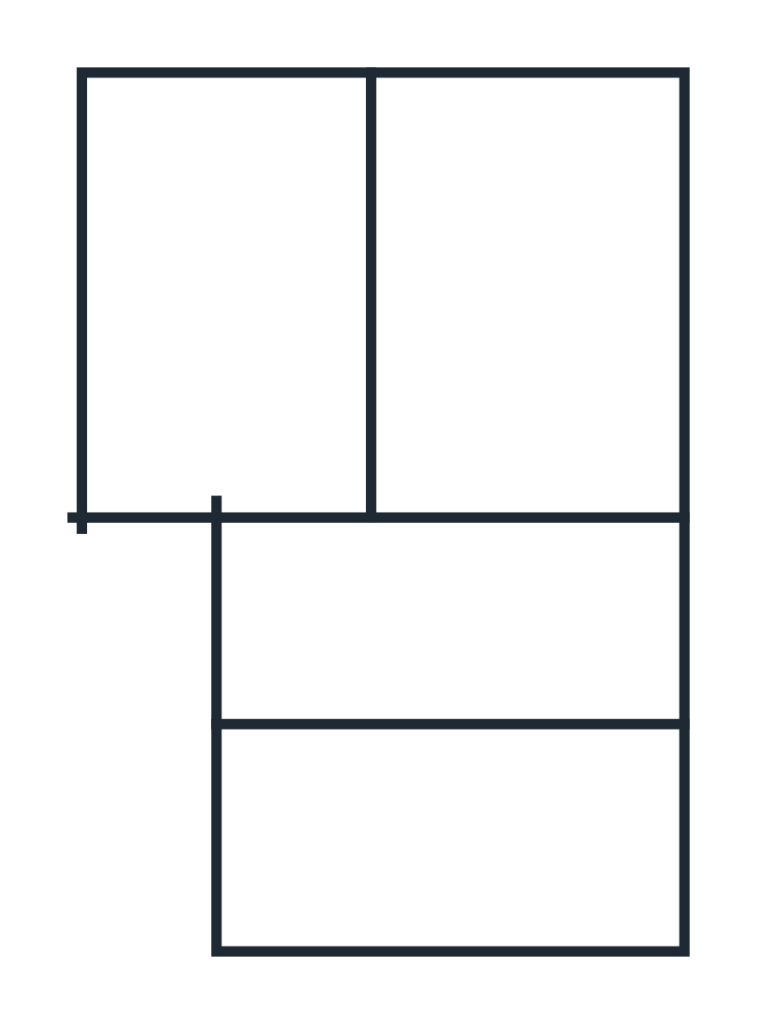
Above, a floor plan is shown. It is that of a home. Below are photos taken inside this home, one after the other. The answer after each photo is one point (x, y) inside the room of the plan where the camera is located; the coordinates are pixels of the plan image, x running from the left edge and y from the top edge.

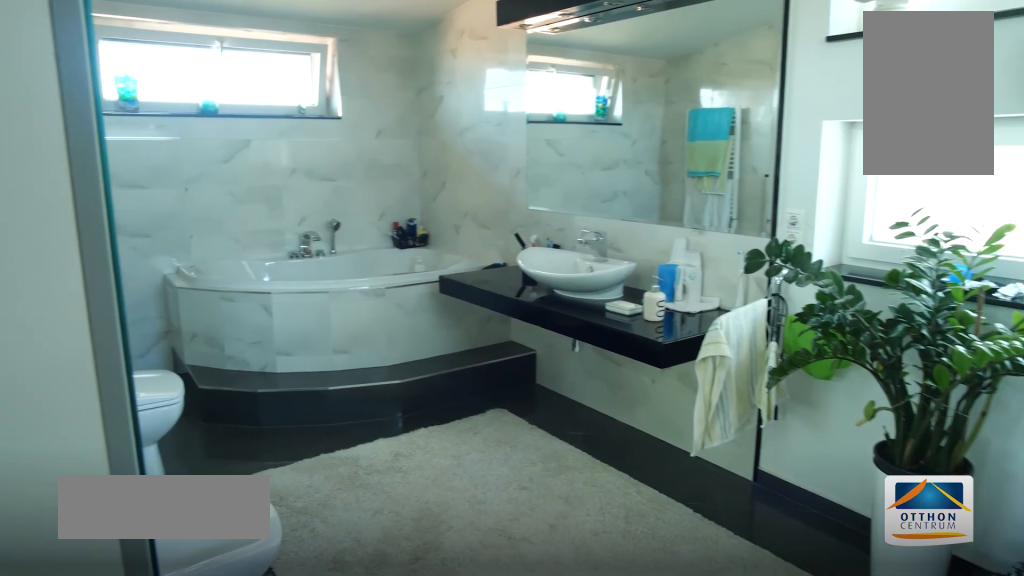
(451, 849)
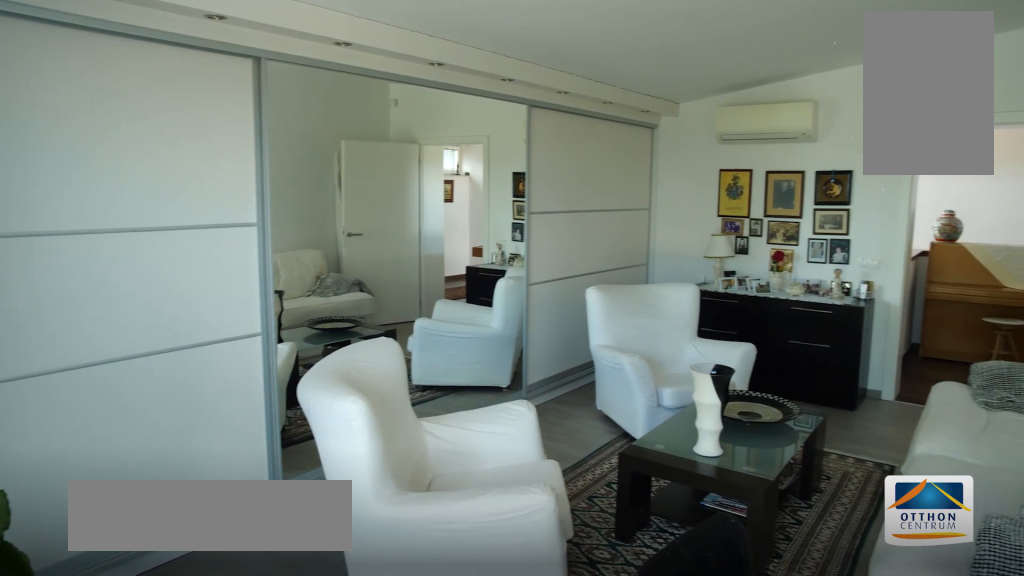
(525, 296)
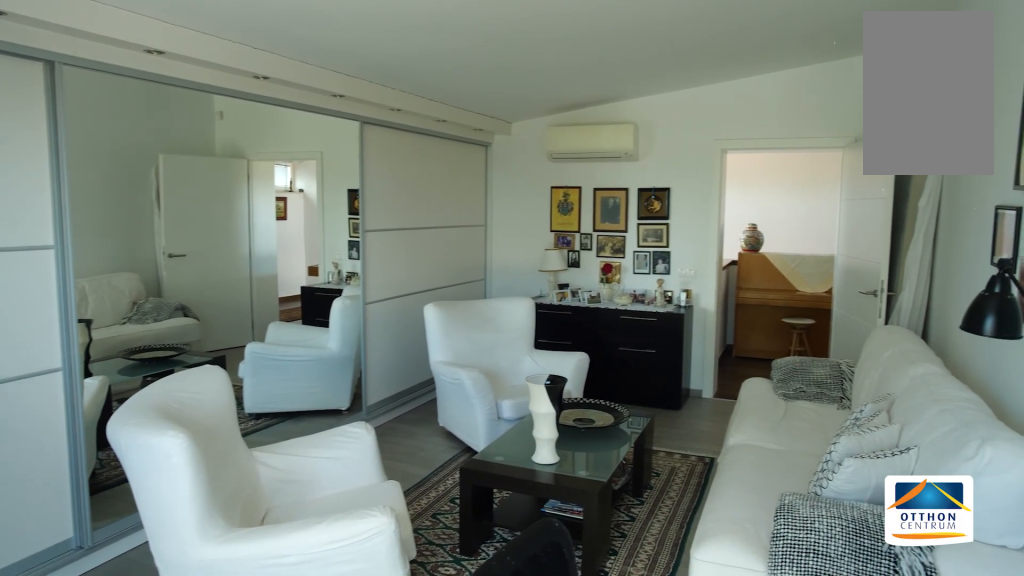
(525, 296)
